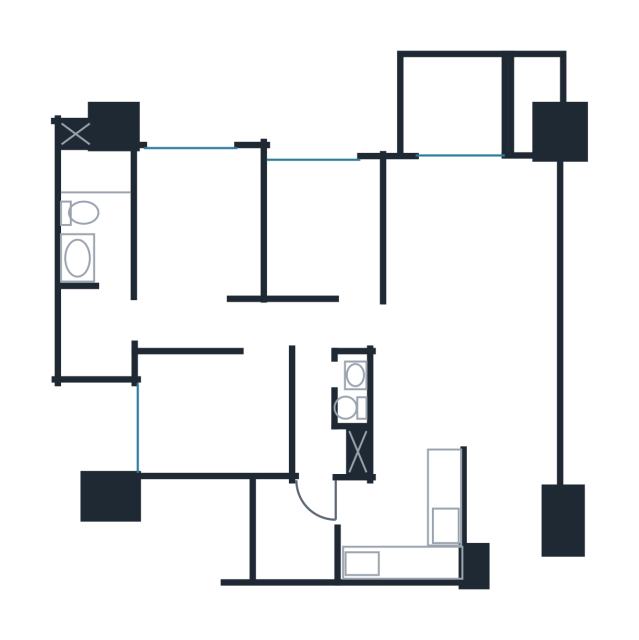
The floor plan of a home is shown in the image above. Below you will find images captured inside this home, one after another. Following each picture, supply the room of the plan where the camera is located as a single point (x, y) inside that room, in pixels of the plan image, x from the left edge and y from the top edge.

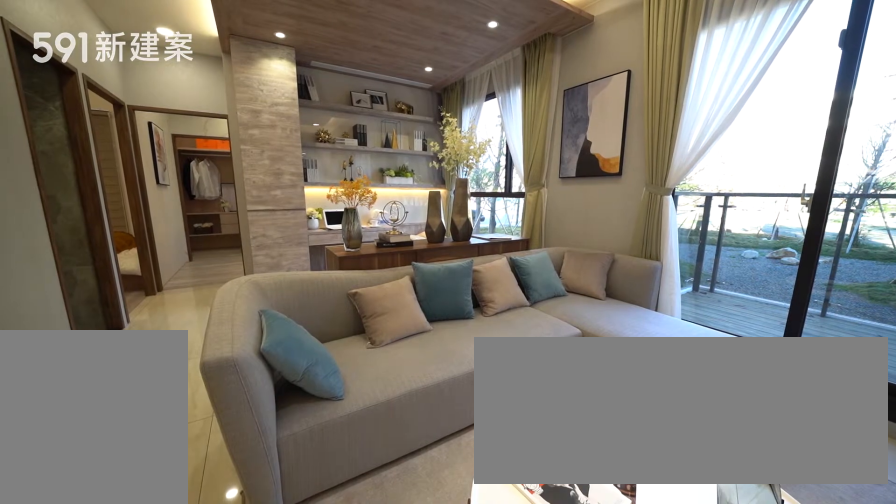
(476, 231)
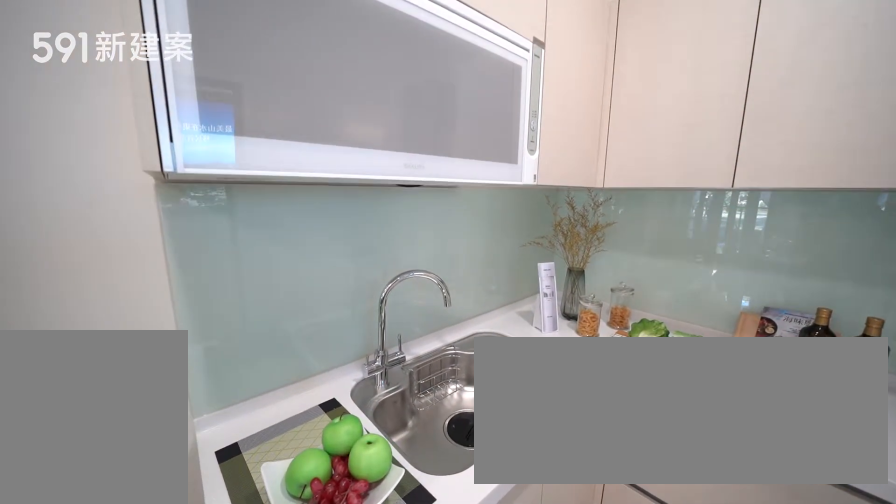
(404, 528)
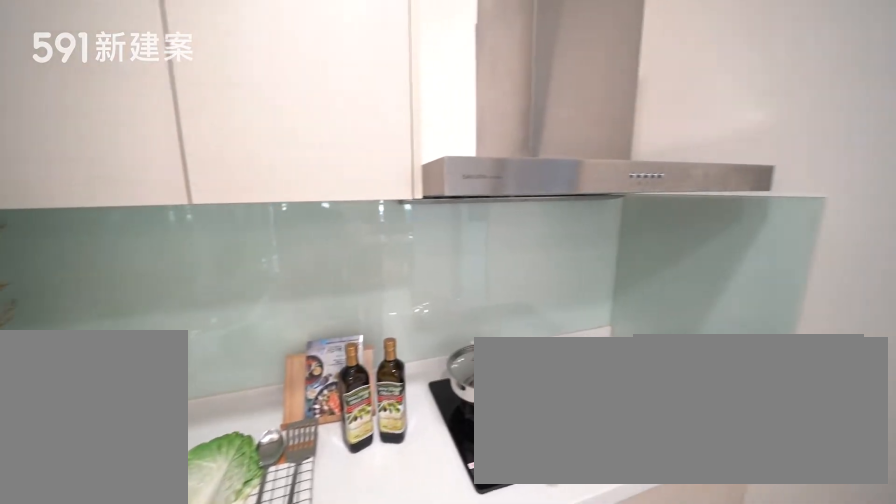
(404, 528)
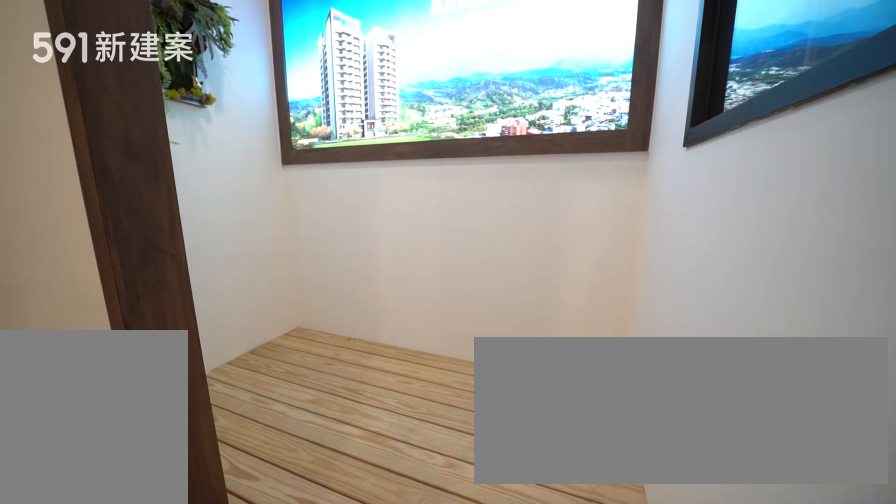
(294, 527)
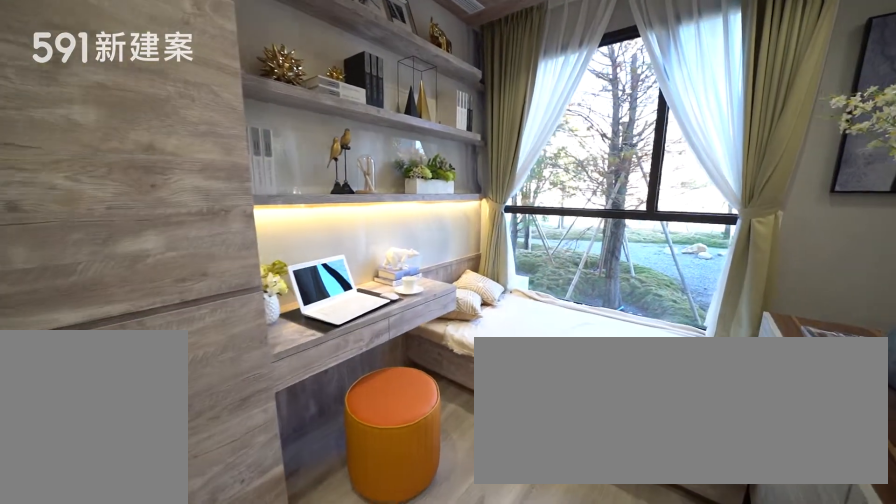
(324, 226)
